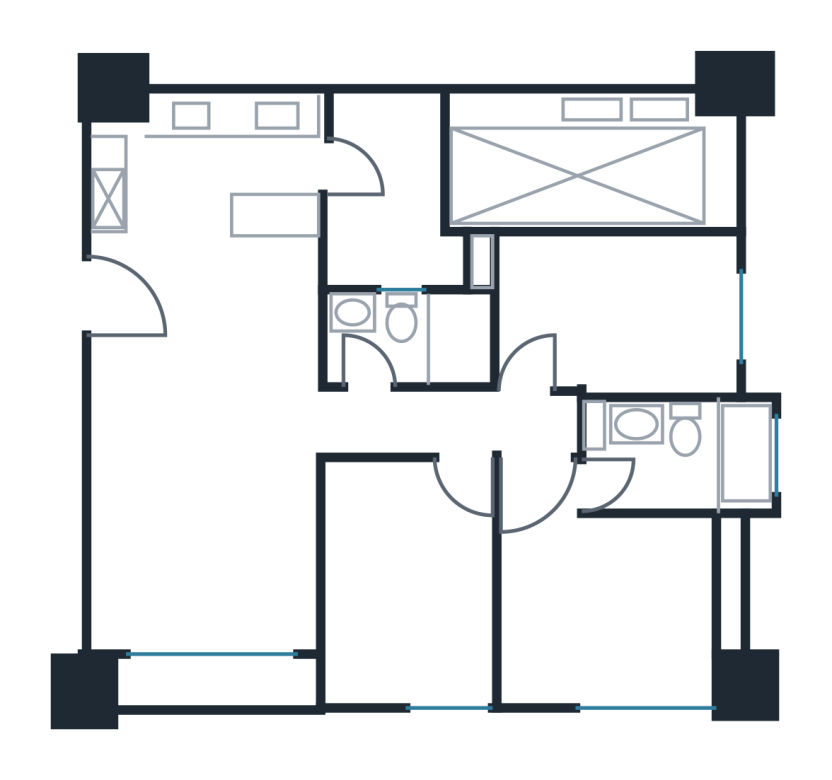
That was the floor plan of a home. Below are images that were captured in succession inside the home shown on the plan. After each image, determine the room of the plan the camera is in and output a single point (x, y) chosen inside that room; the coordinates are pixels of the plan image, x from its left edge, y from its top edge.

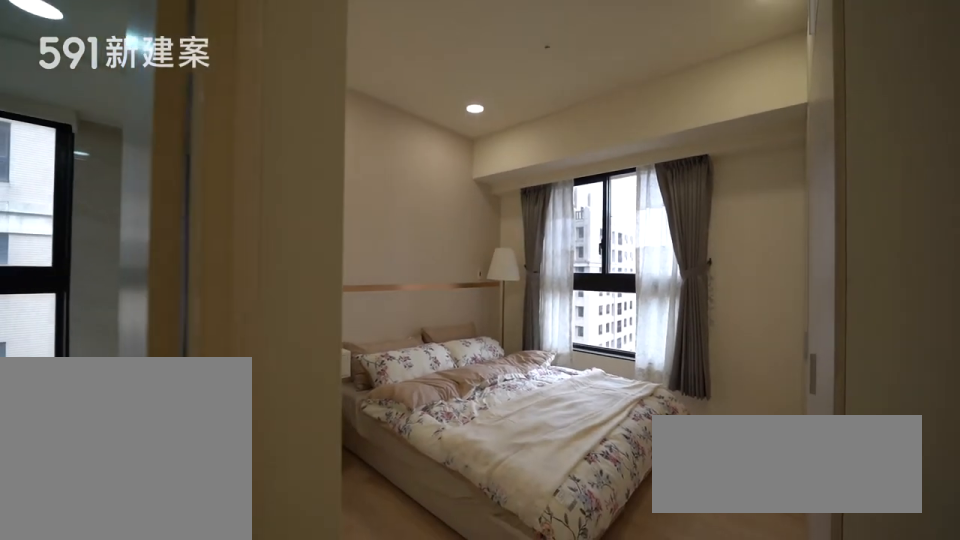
(602, 597)
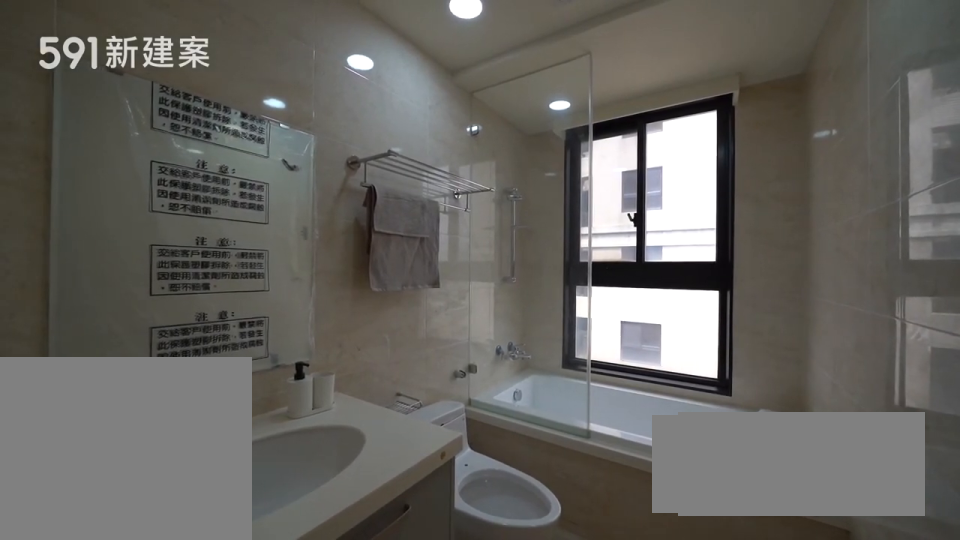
(685, 456)
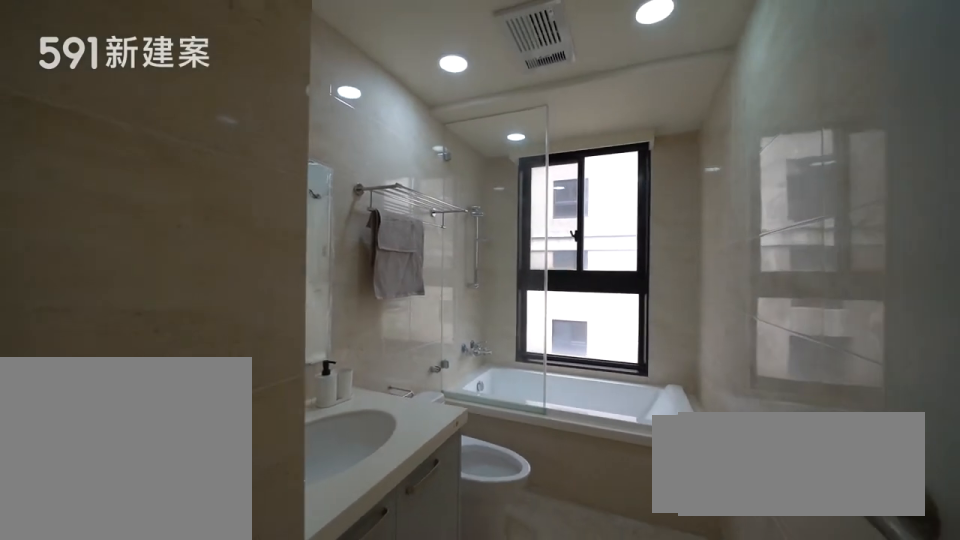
(685, 456)
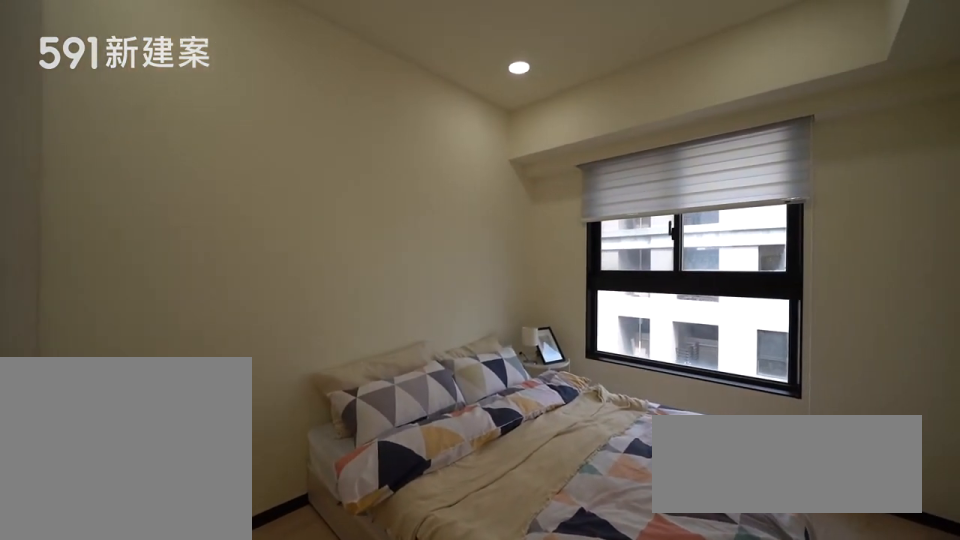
(620, 314)
